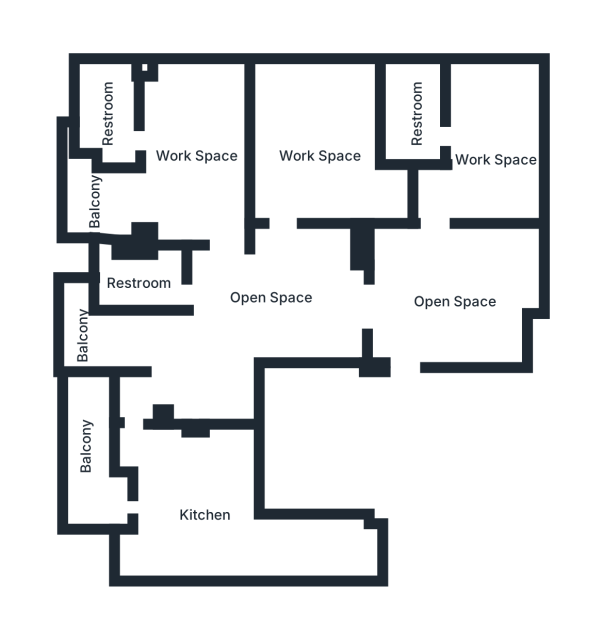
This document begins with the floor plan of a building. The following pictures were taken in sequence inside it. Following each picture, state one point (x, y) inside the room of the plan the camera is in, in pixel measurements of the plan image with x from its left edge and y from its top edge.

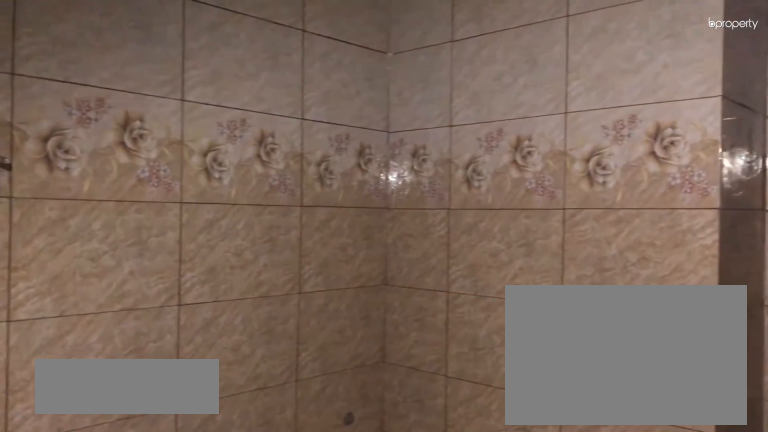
(416, 125)
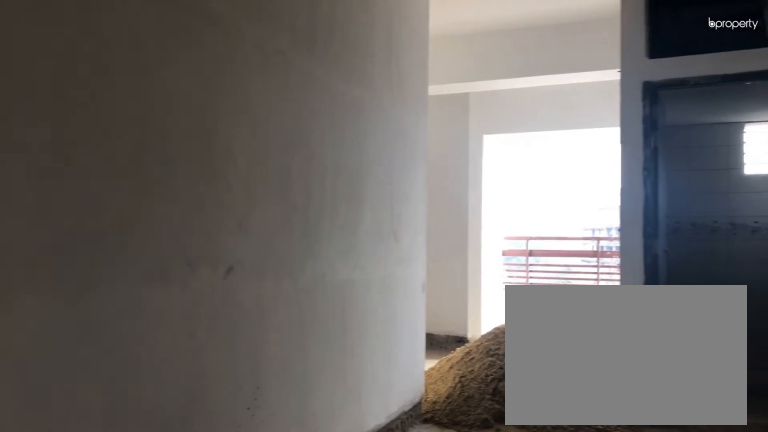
(278, 304)
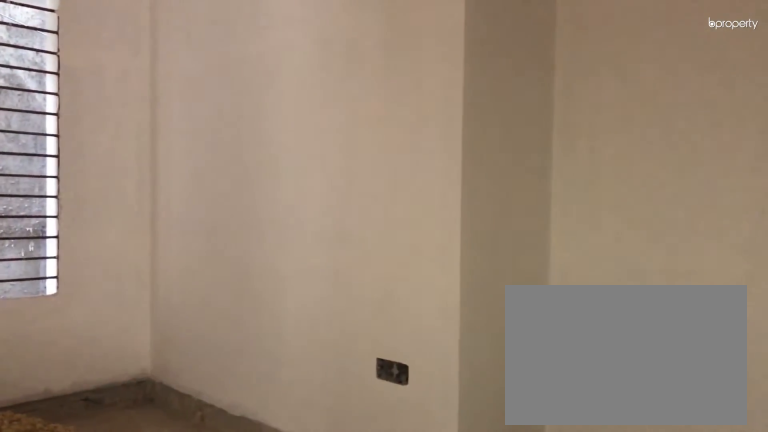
(333, 162)
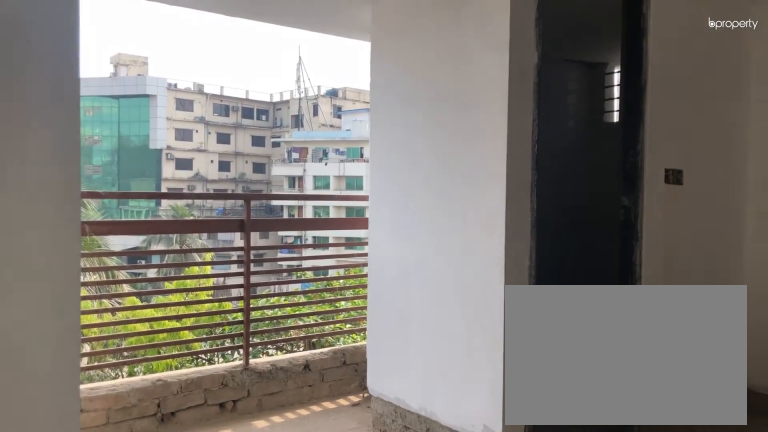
(200, 149)
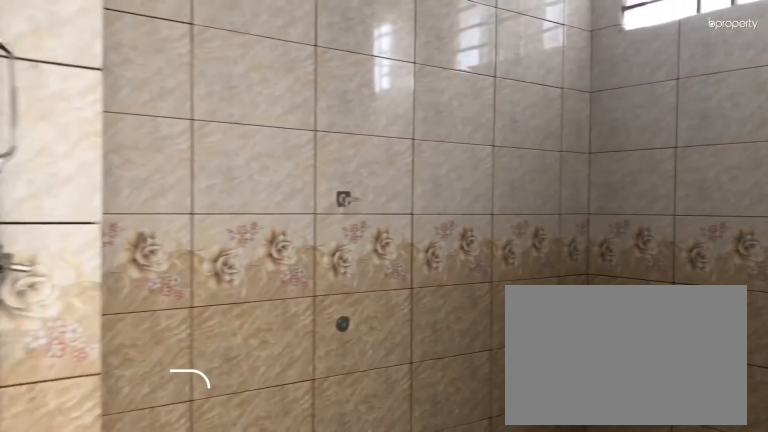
(108, 114)
